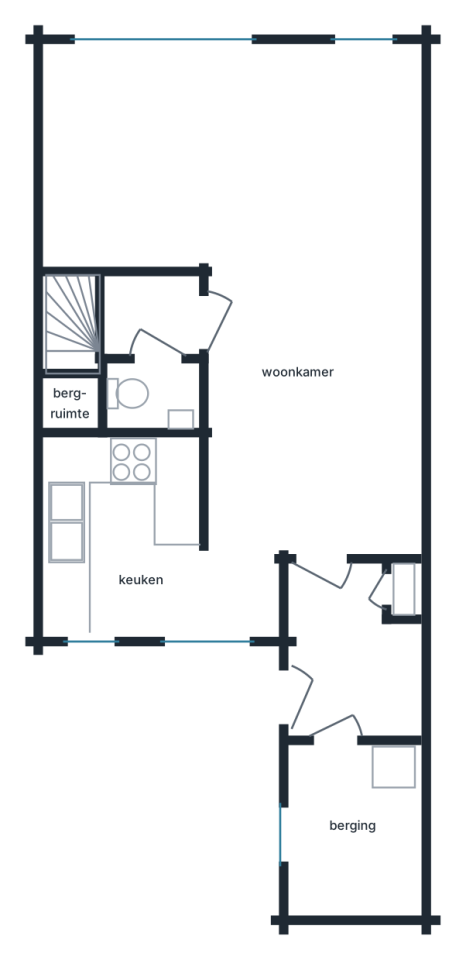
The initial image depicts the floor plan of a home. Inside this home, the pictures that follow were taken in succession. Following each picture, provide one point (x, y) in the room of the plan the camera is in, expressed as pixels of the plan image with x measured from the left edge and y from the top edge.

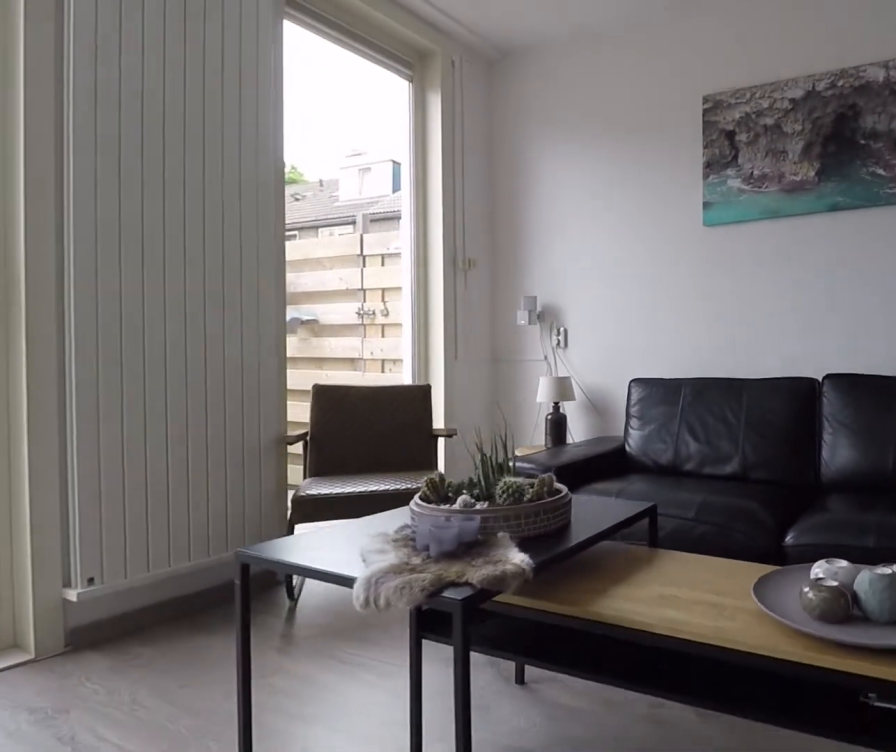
(71, 232)
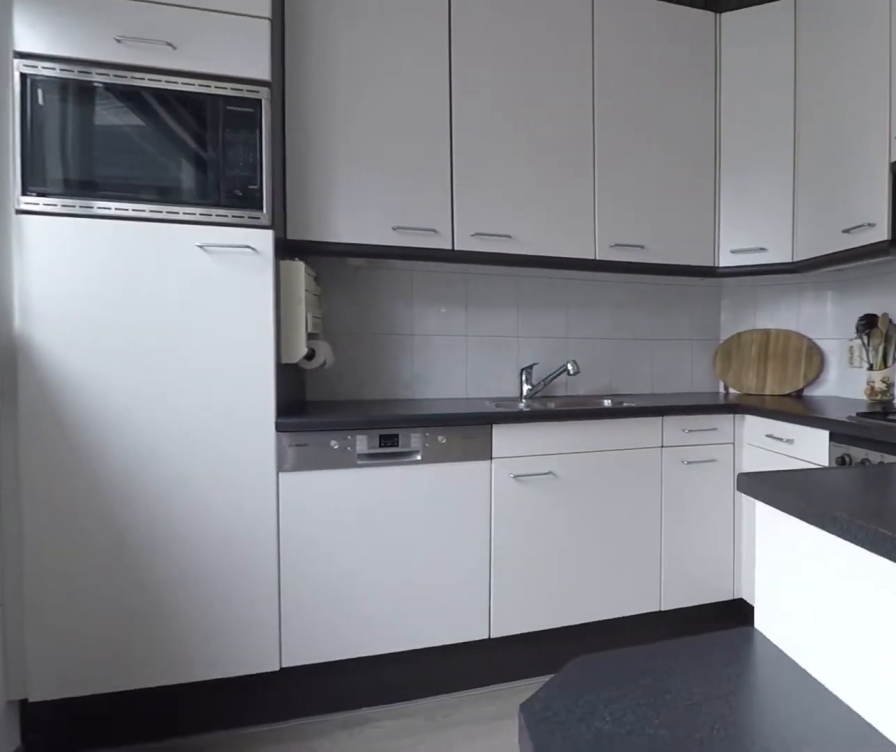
(142, 546)
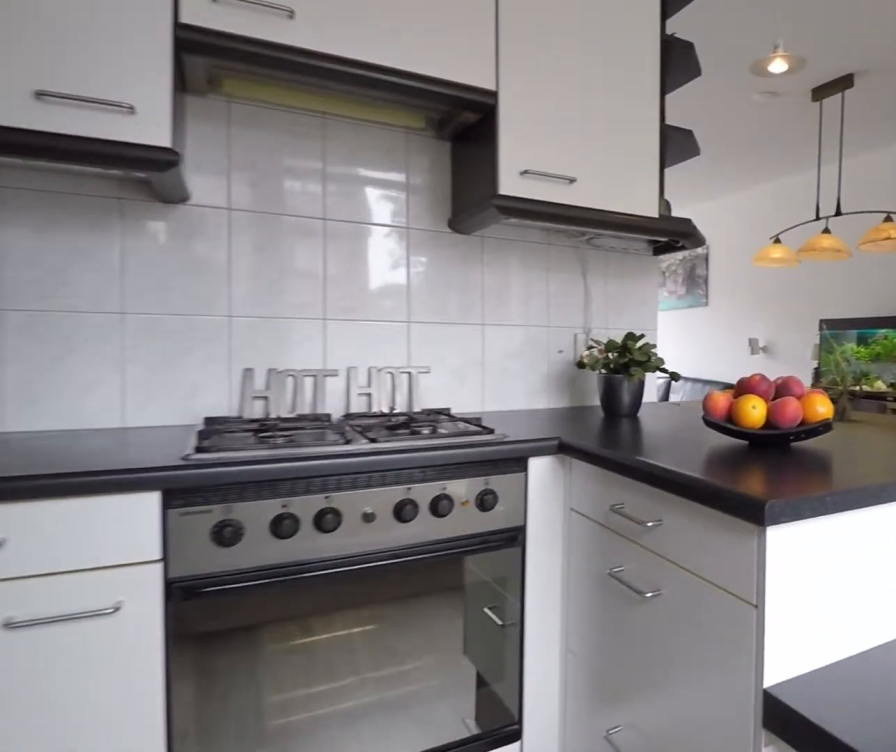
(142, 546)
